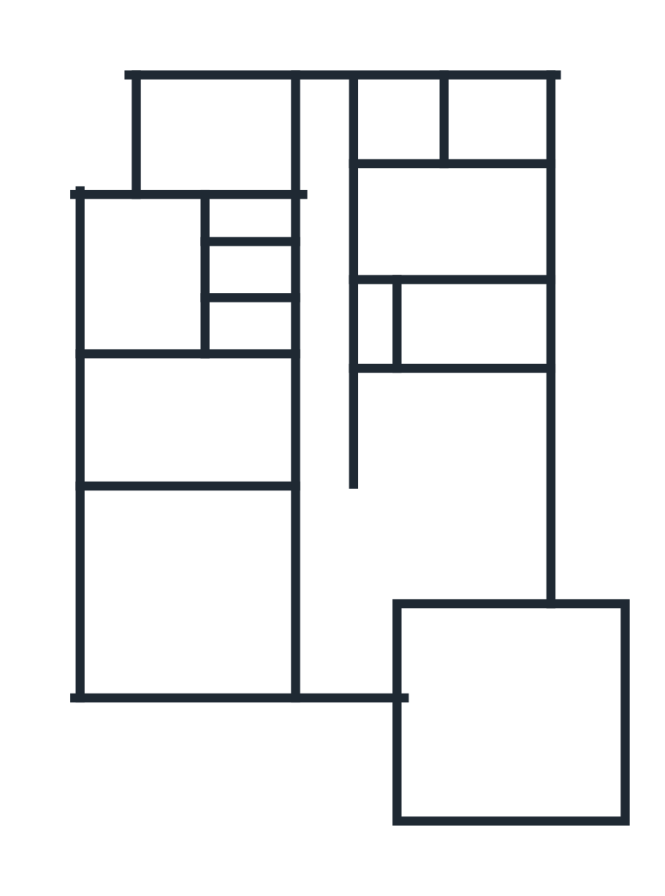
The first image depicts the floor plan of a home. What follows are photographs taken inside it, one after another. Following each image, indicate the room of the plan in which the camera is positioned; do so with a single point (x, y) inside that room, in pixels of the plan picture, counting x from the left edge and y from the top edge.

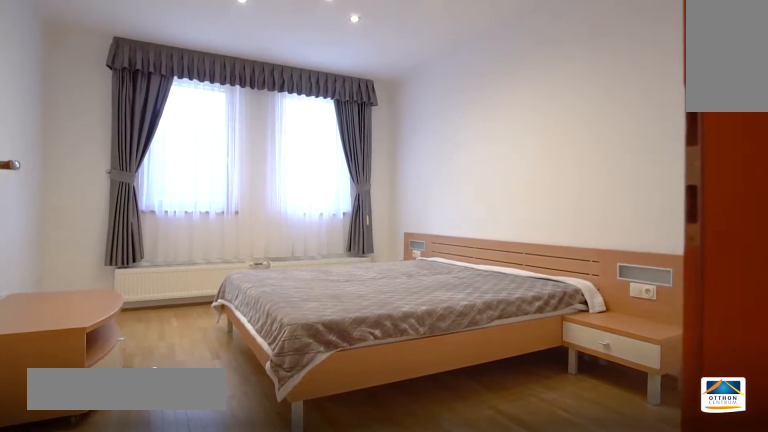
(219, 136)
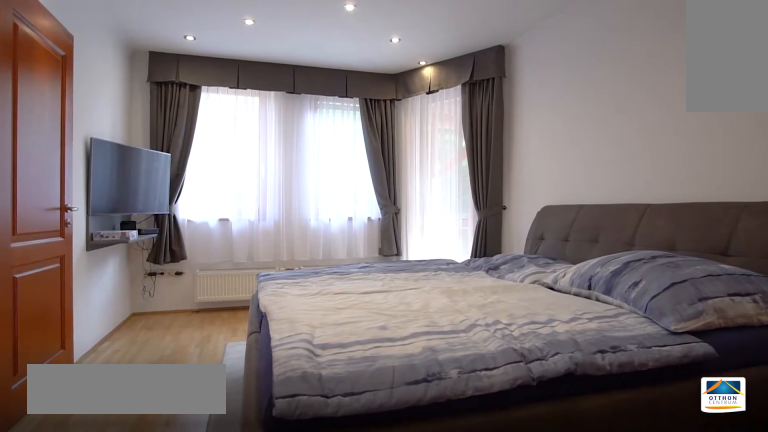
(478, 230)
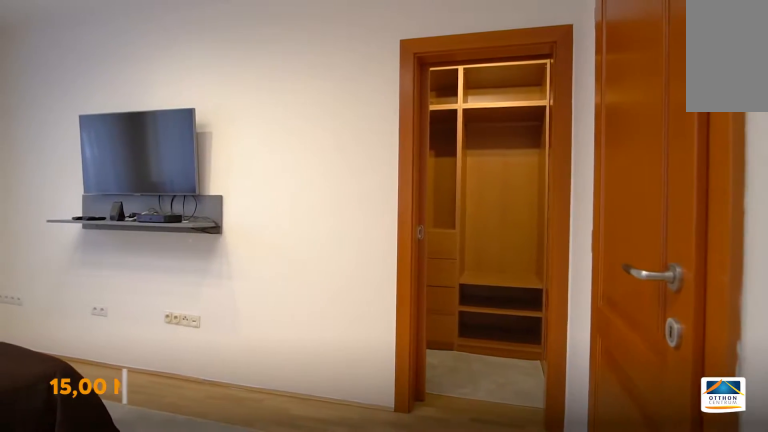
(193, 420)
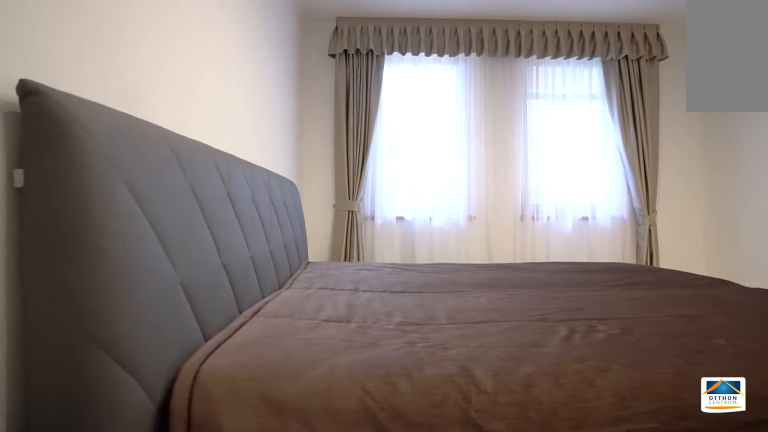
(190, 422)
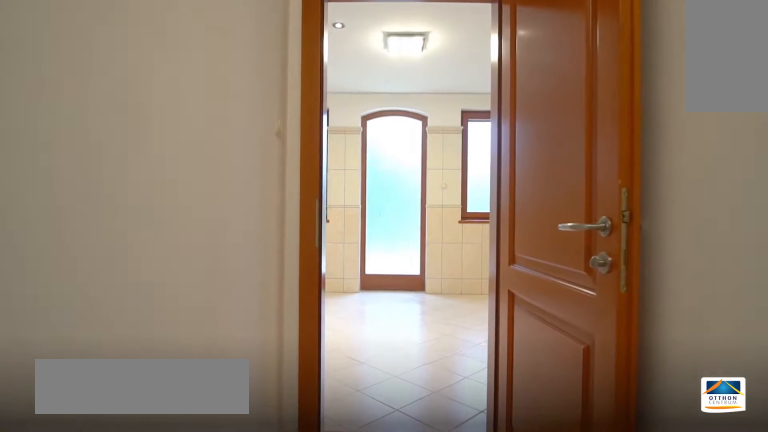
(254, 275)
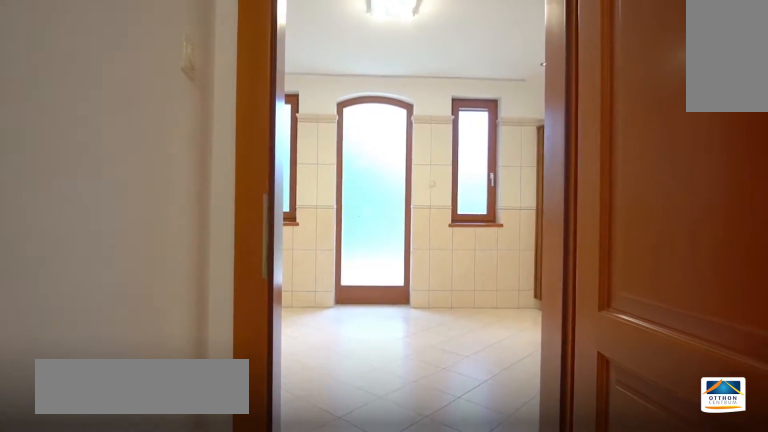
(255, 274)
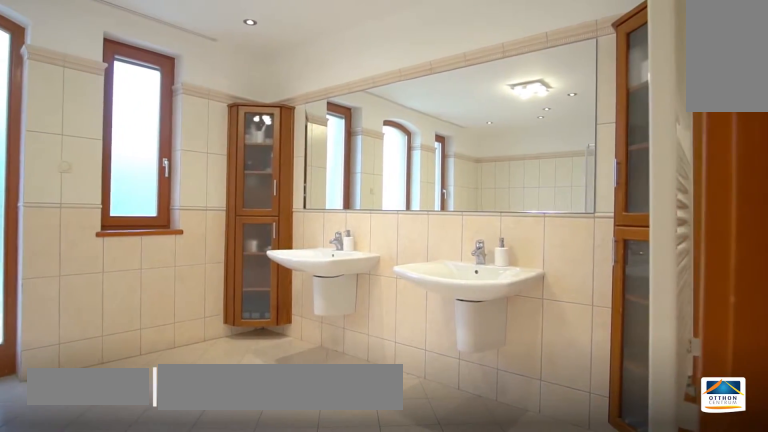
(146, 274)
